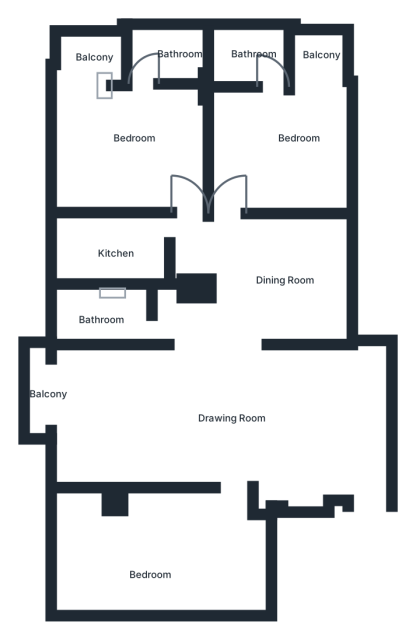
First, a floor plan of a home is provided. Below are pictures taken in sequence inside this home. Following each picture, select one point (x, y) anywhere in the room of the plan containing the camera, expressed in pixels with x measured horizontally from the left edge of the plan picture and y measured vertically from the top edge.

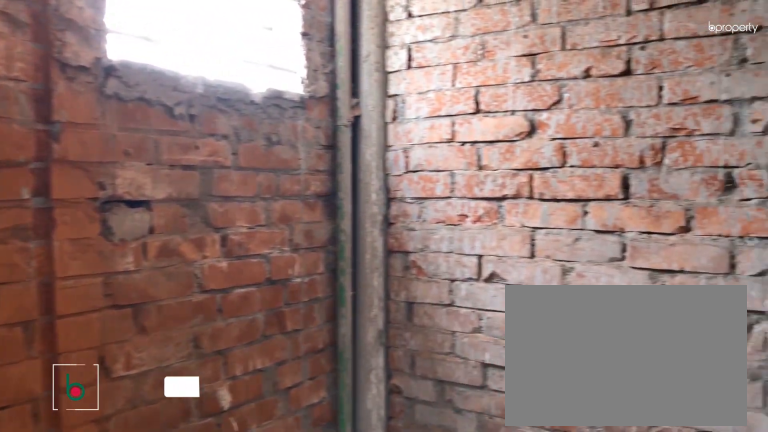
(155, 53)
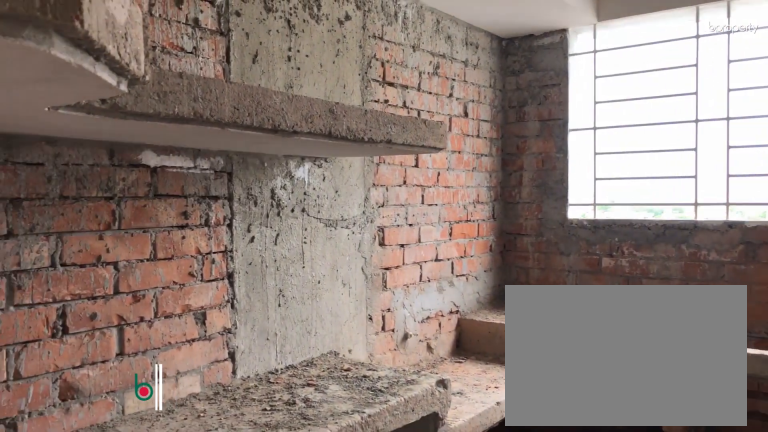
(116, 246)
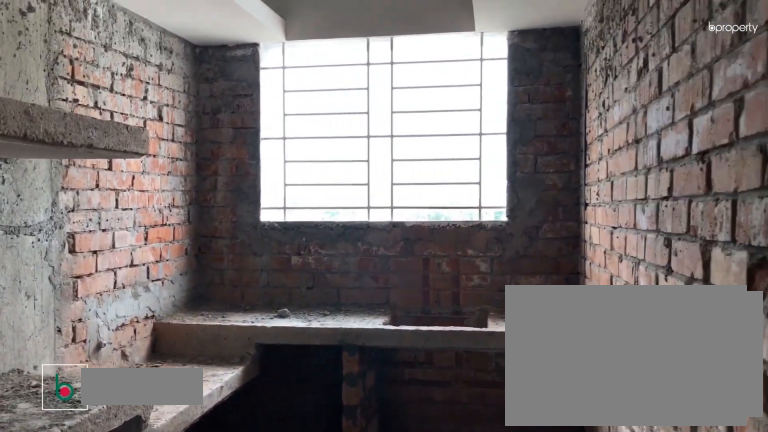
(116, 246)
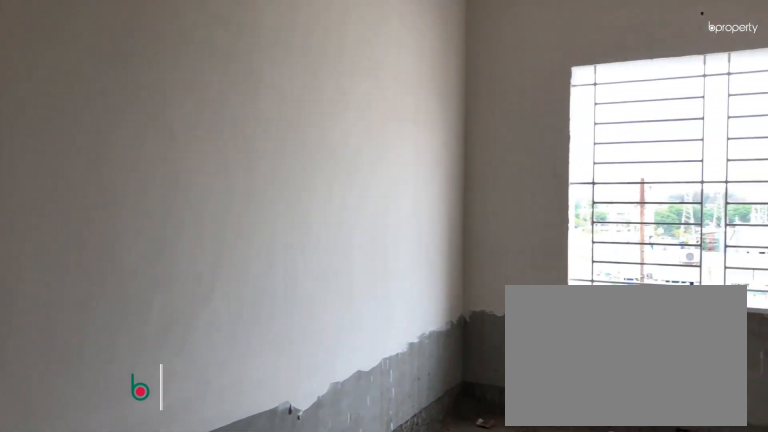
(170, 546)
